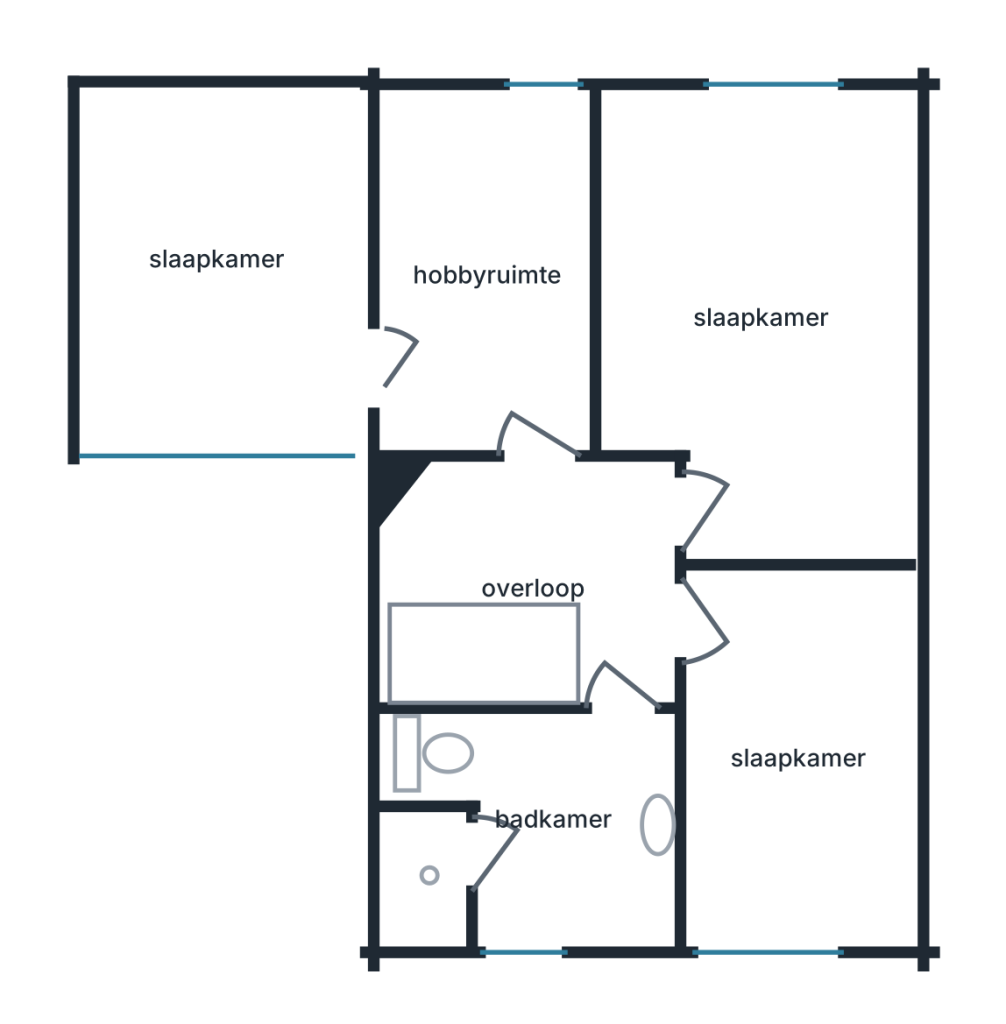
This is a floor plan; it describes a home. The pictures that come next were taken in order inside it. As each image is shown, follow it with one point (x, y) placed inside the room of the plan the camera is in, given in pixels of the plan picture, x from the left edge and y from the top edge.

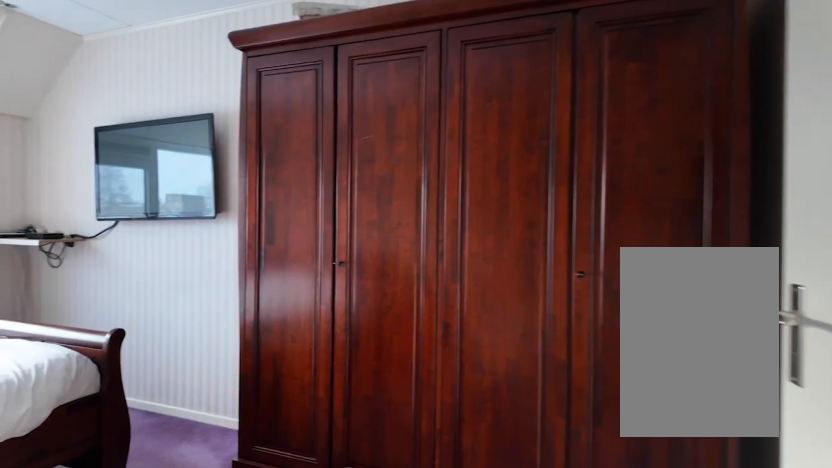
(763, 314)
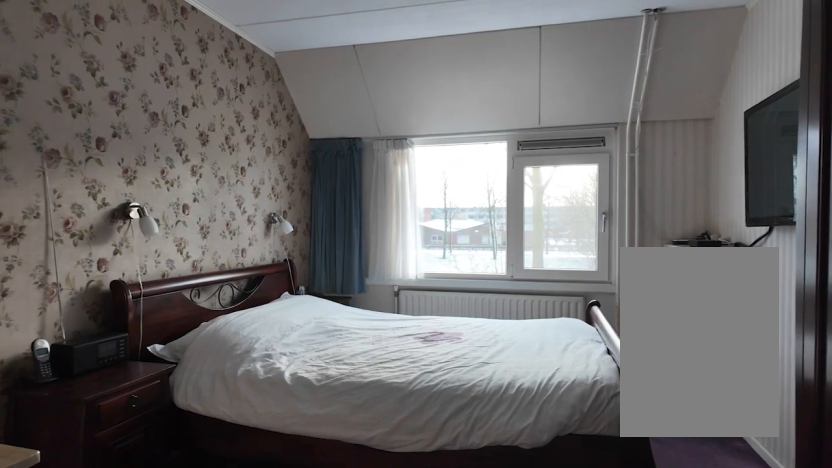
(763, 314)
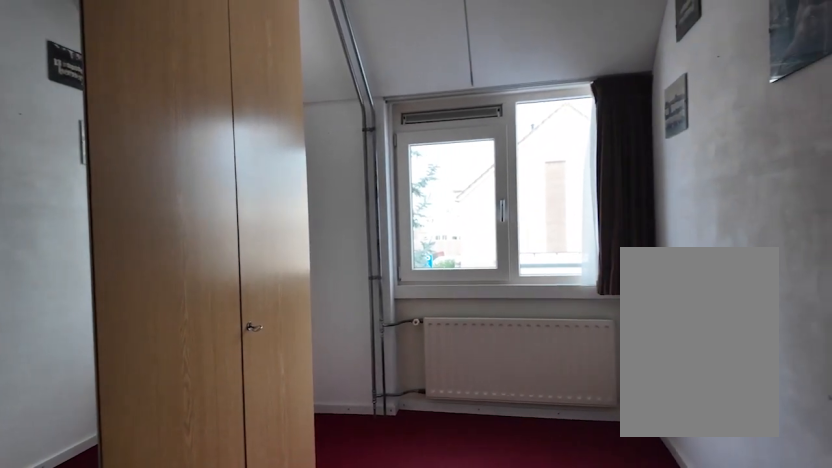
(798, 753)
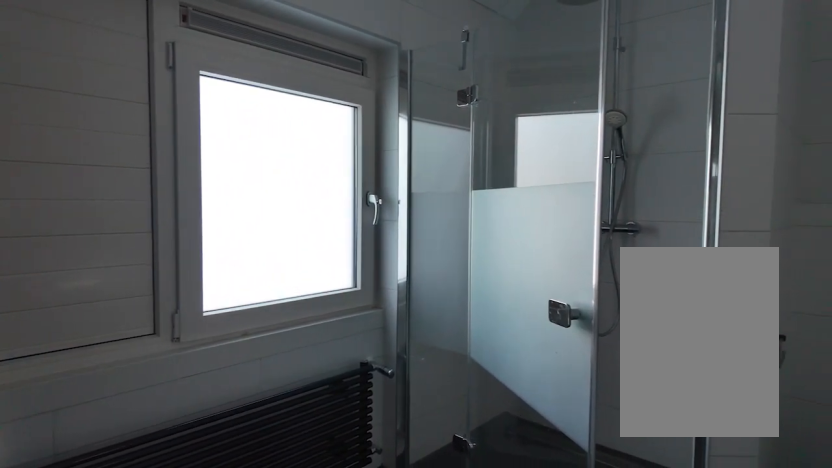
(533, 836)
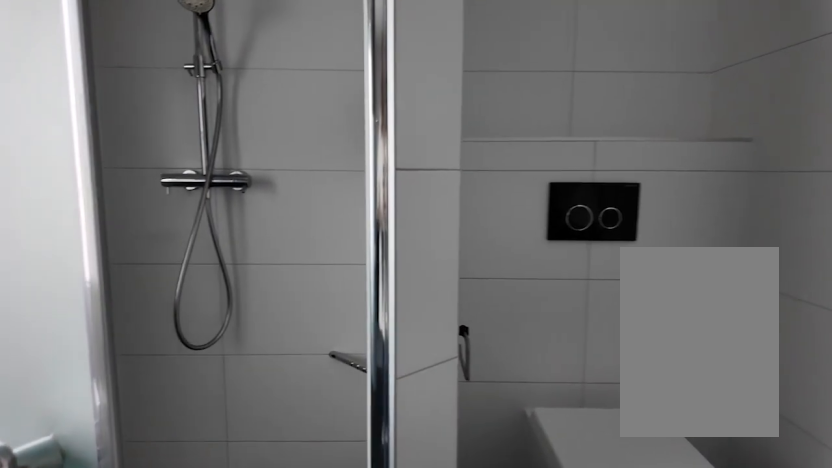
(533, 836)
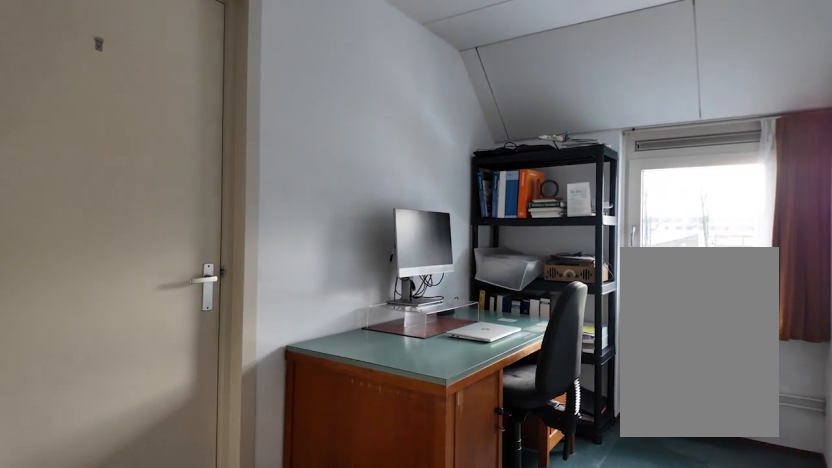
(485, 273)
